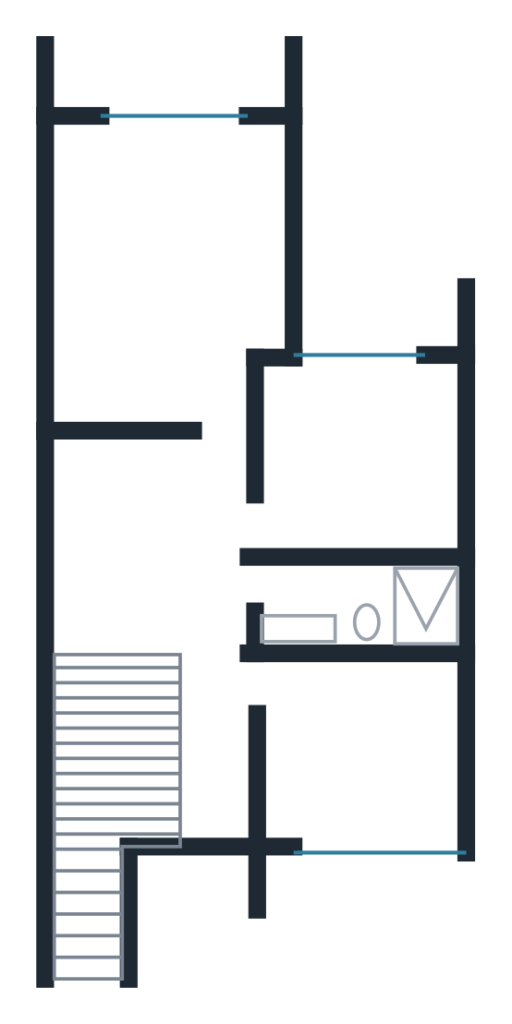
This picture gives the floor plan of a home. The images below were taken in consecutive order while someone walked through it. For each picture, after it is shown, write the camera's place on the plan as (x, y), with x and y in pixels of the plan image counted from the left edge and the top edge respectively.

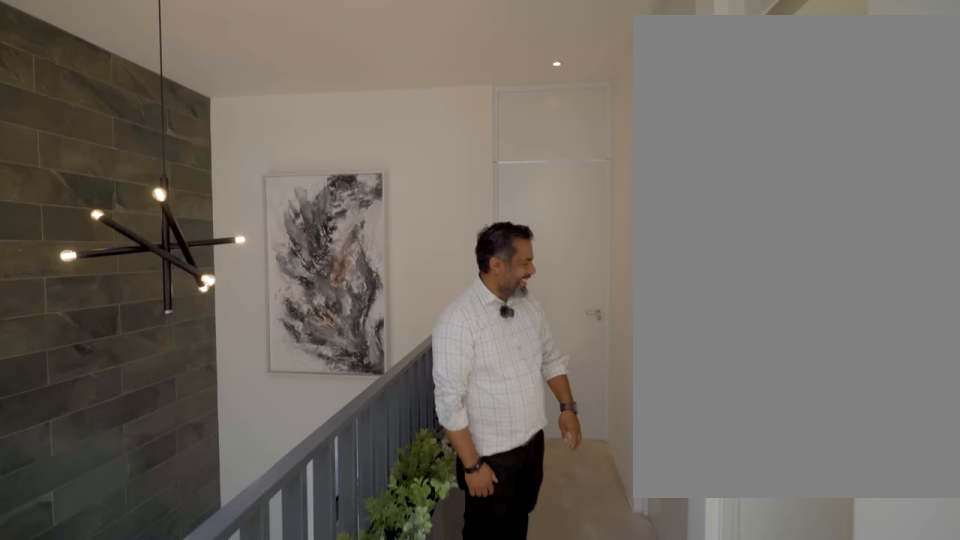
(221, 574)
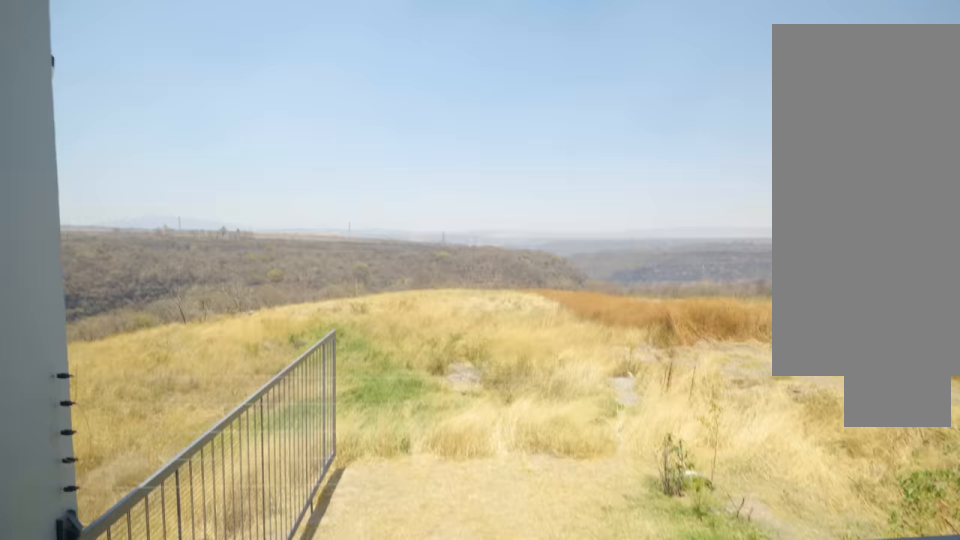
(165, 88)
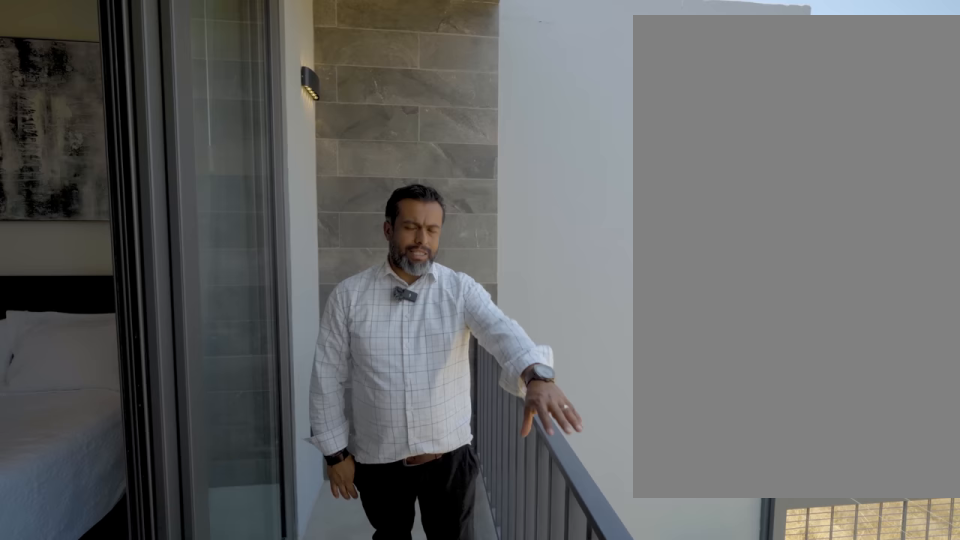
(193, 86)
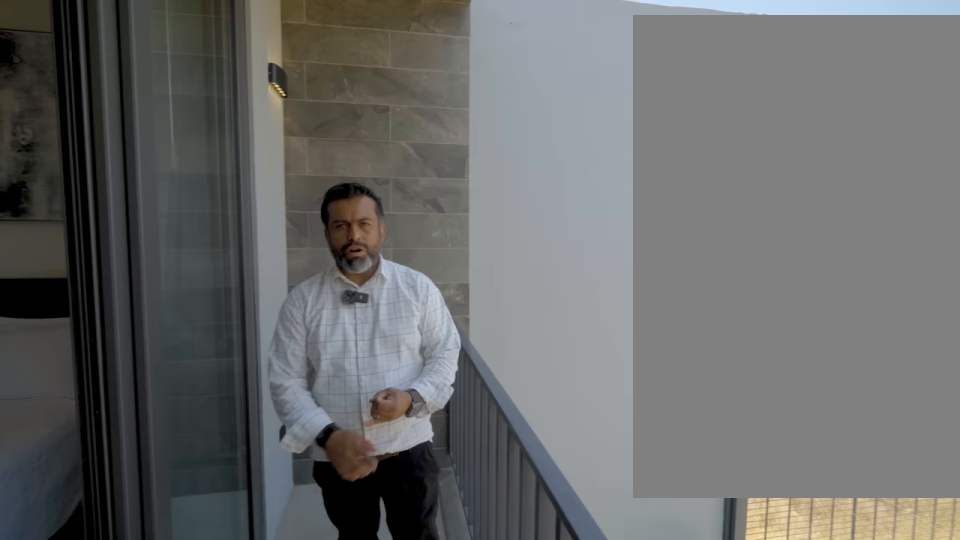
(192, 87)
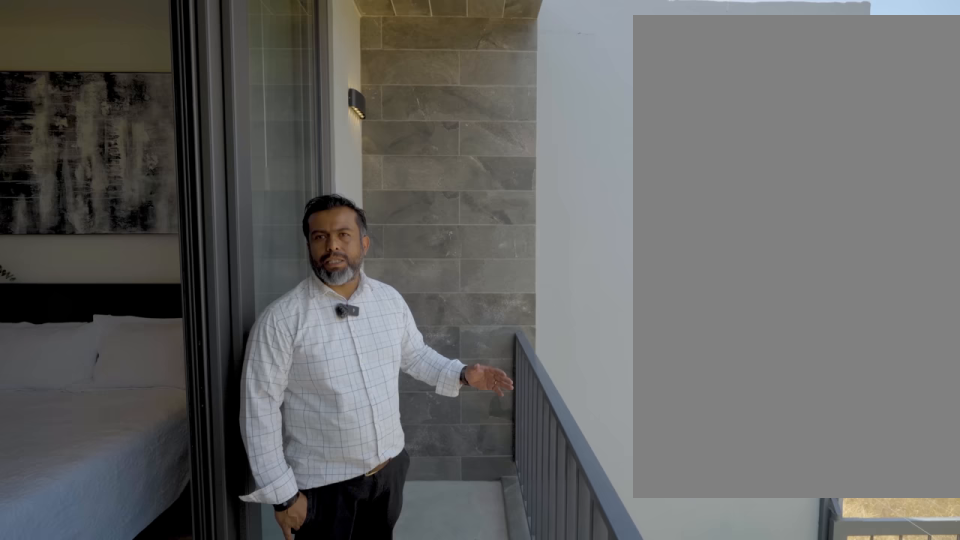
(192, 87)
